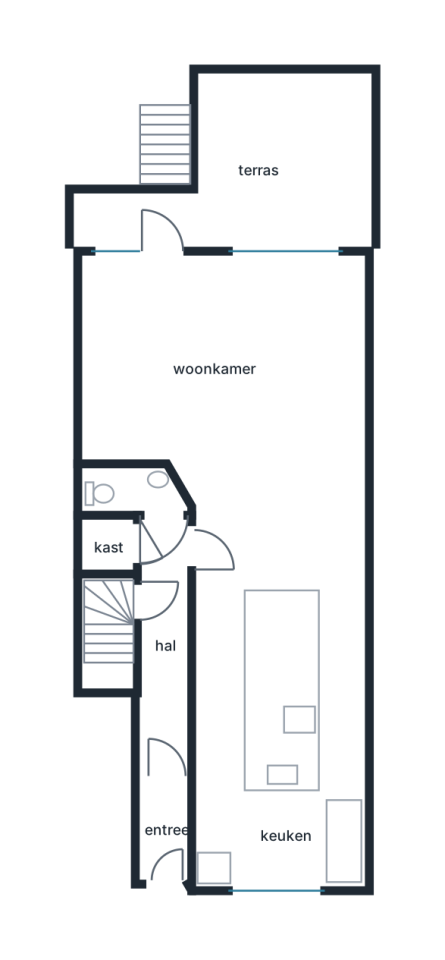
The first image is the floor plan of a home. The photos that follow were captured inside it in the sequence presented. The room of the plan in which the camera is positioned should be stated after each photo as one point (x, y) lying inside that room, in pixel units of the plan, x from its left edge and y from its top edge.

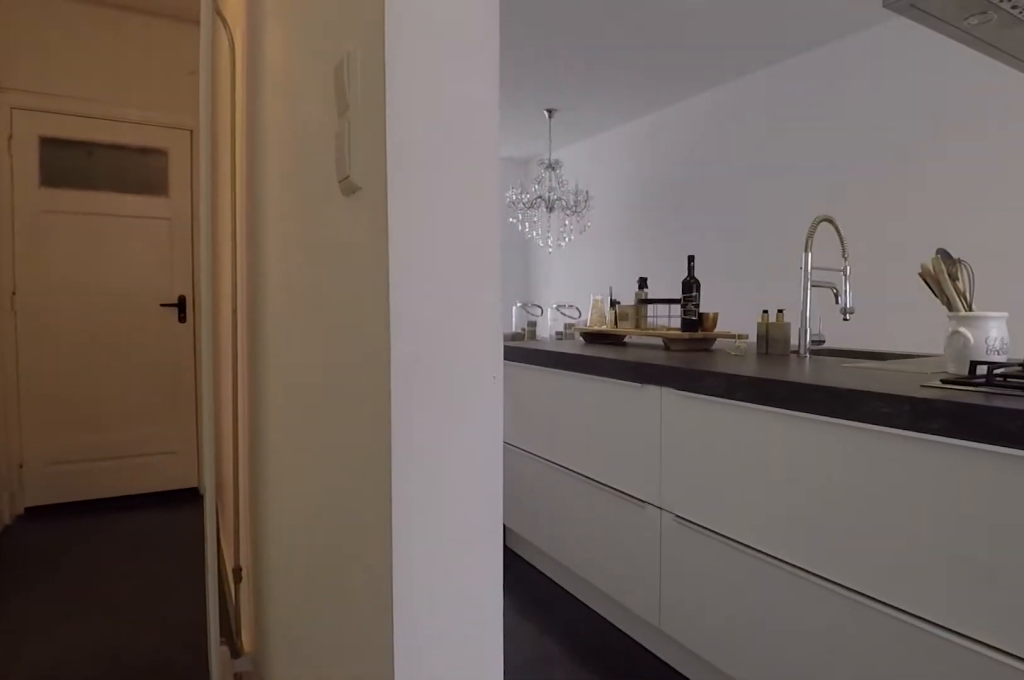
(165, 694)
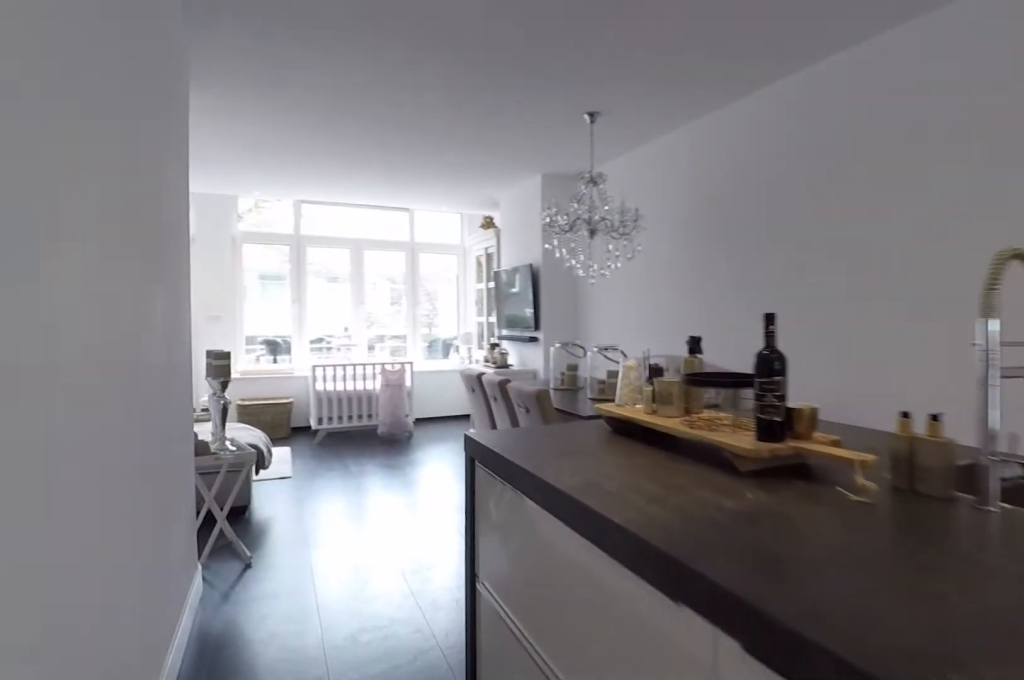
(279, 695)
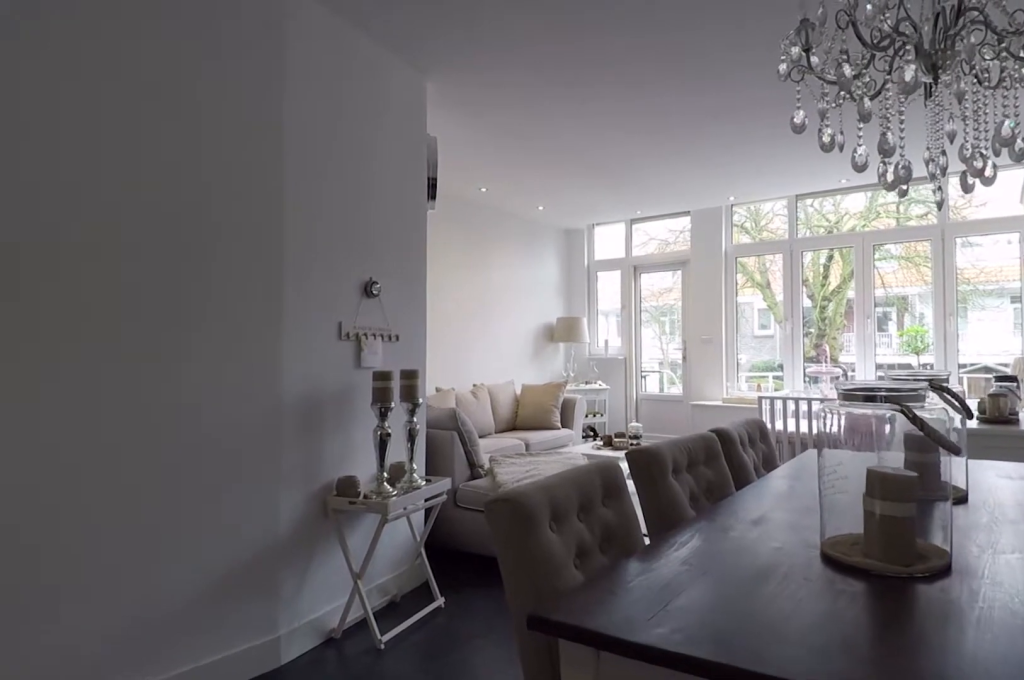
(279, 695)
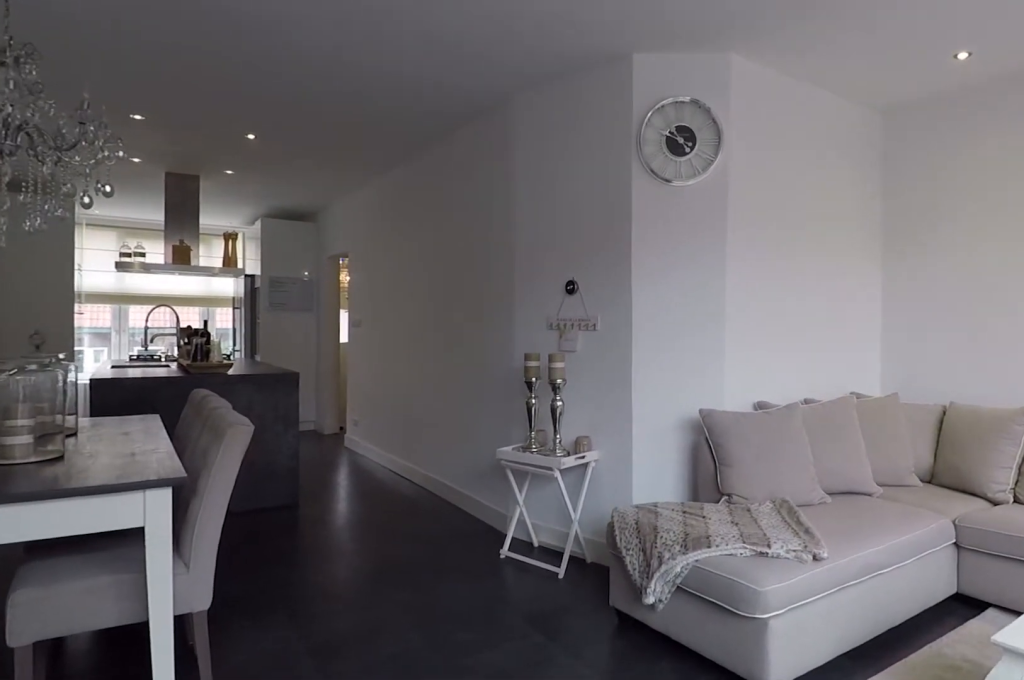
(154, 364)
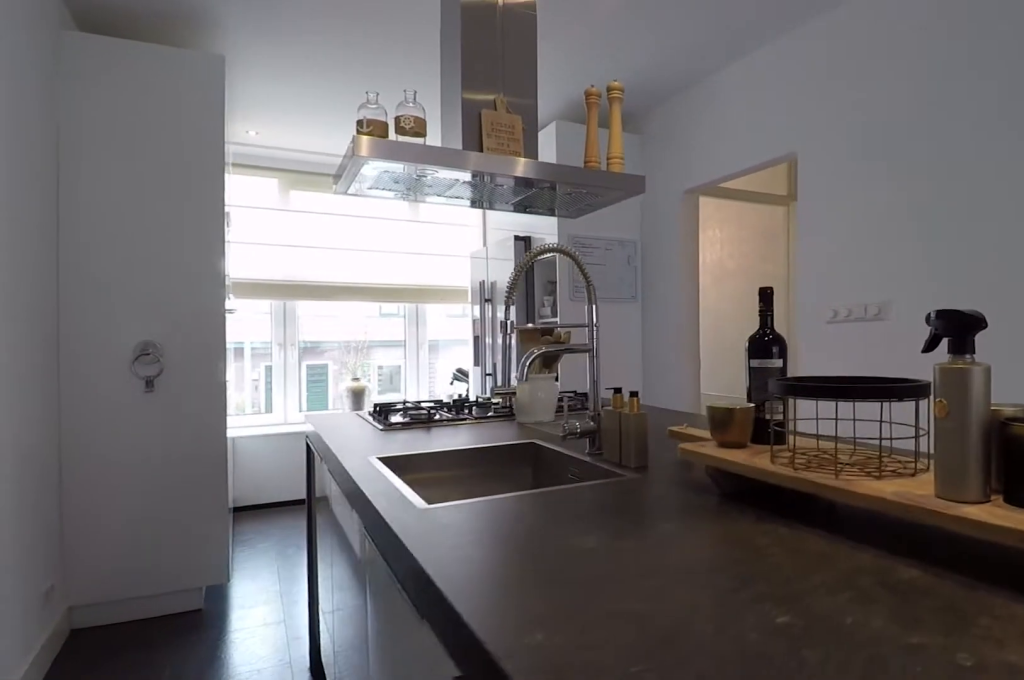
(278, 694)
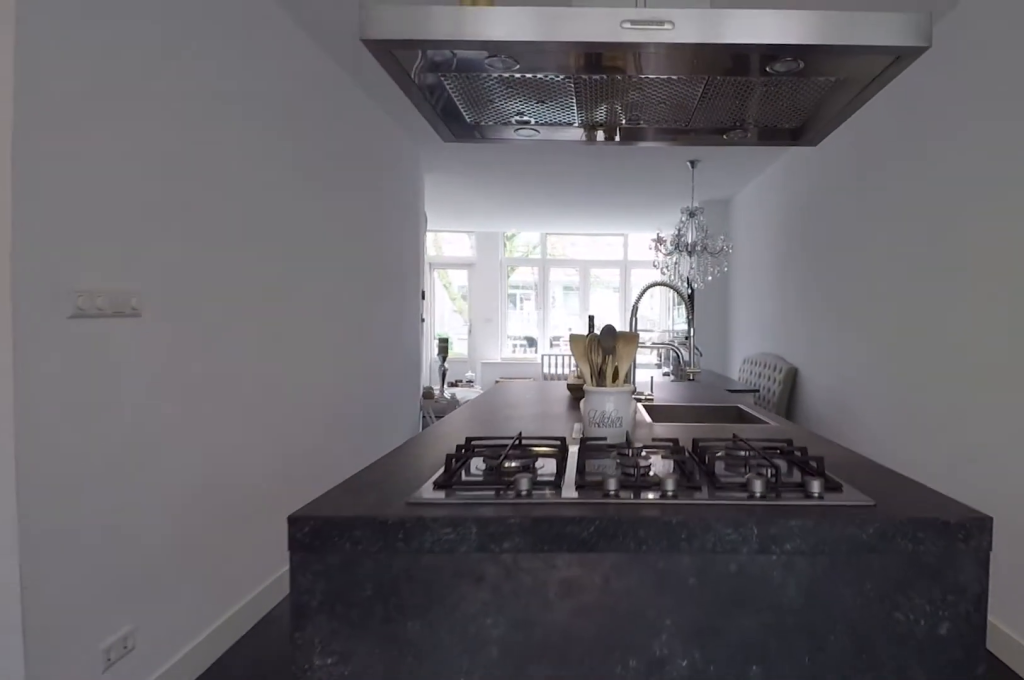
(278, 694)
